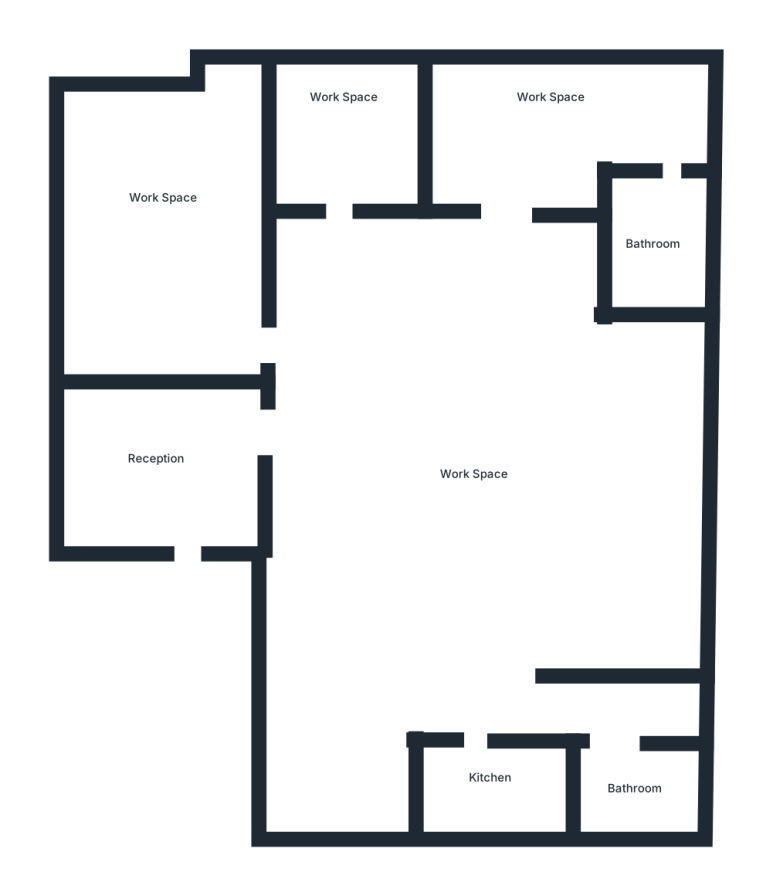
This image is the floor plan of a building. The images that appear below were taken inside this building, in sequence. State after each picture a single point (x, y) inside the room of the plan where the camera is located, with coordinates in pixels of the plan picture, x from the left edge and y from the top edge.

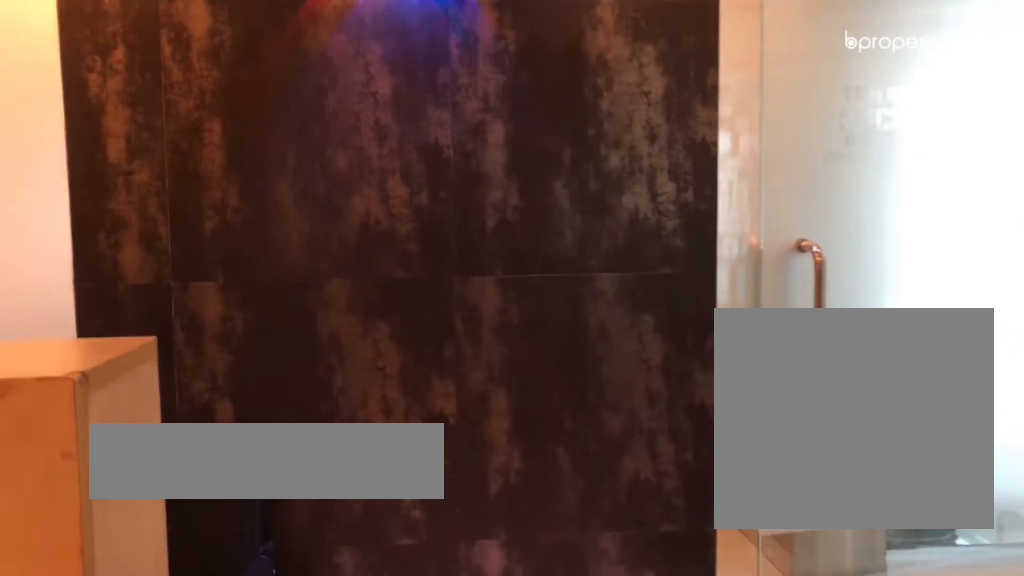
(174, 487)
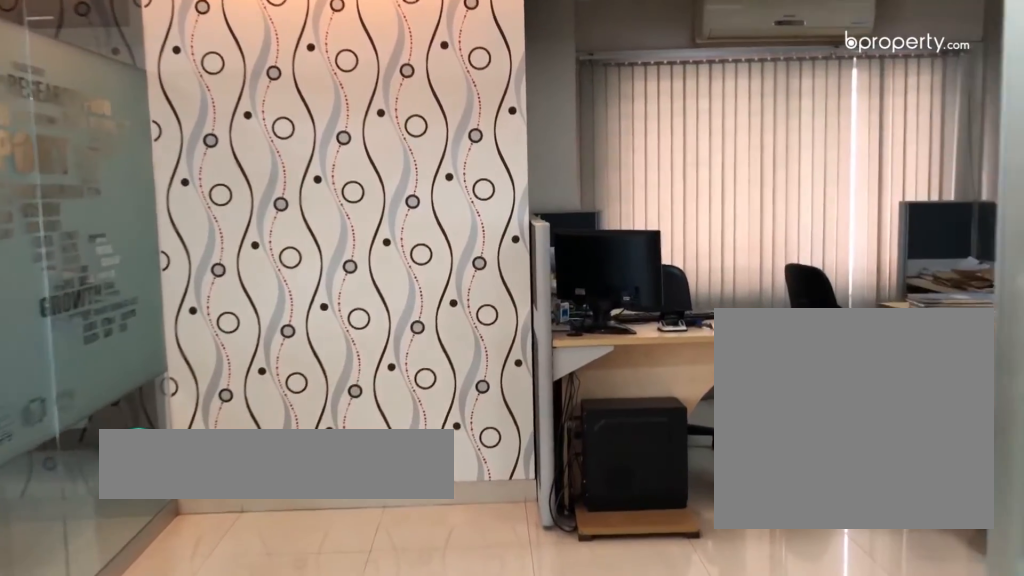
(480, 496)
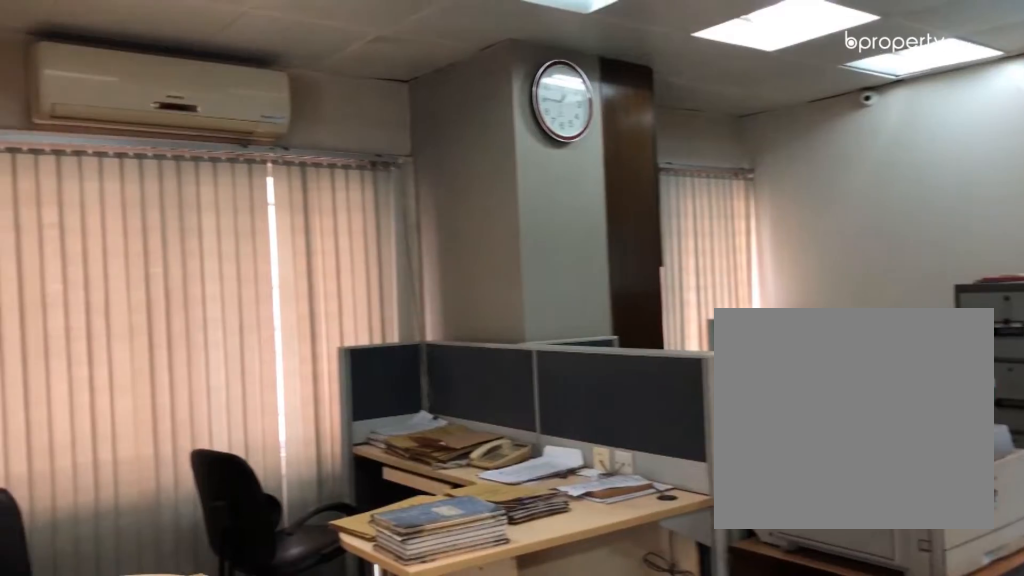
(480, 495)
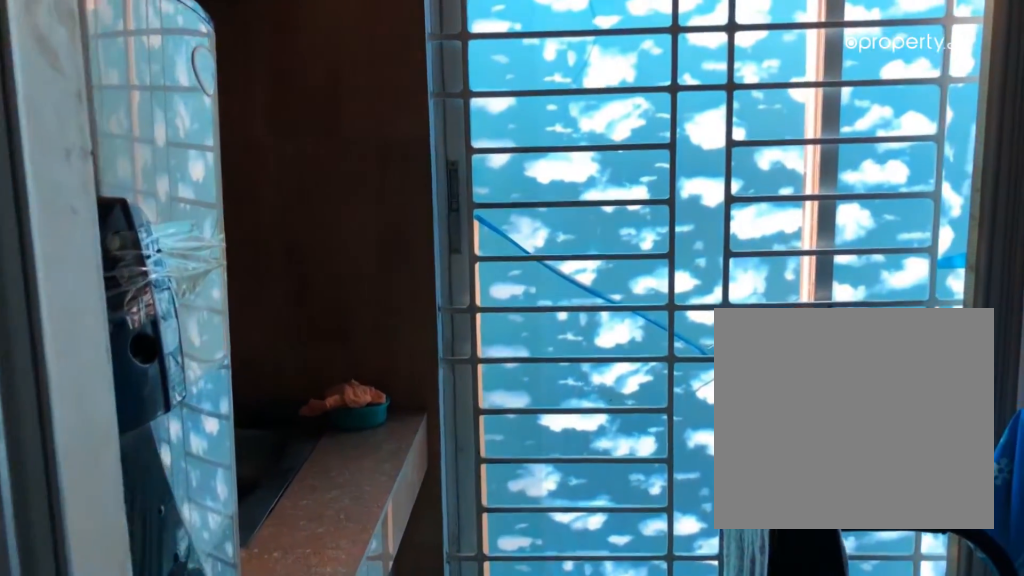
(490, 795)
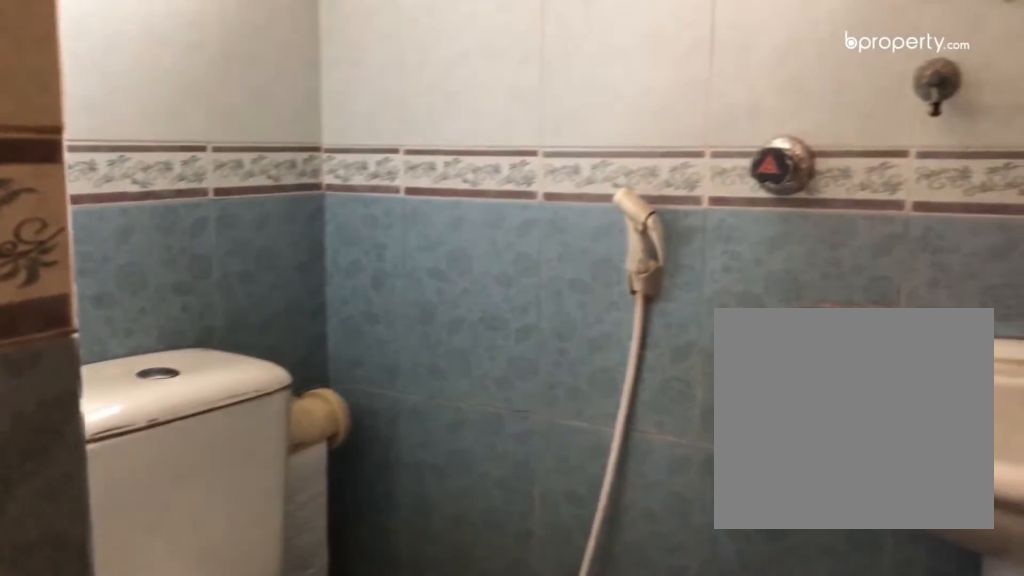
(636, 798)
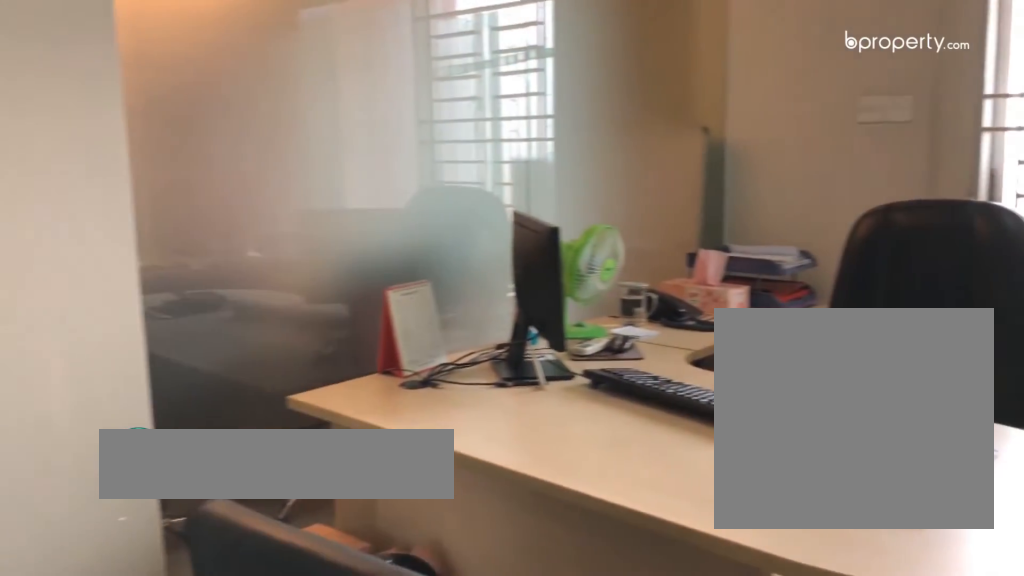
(351, 110)
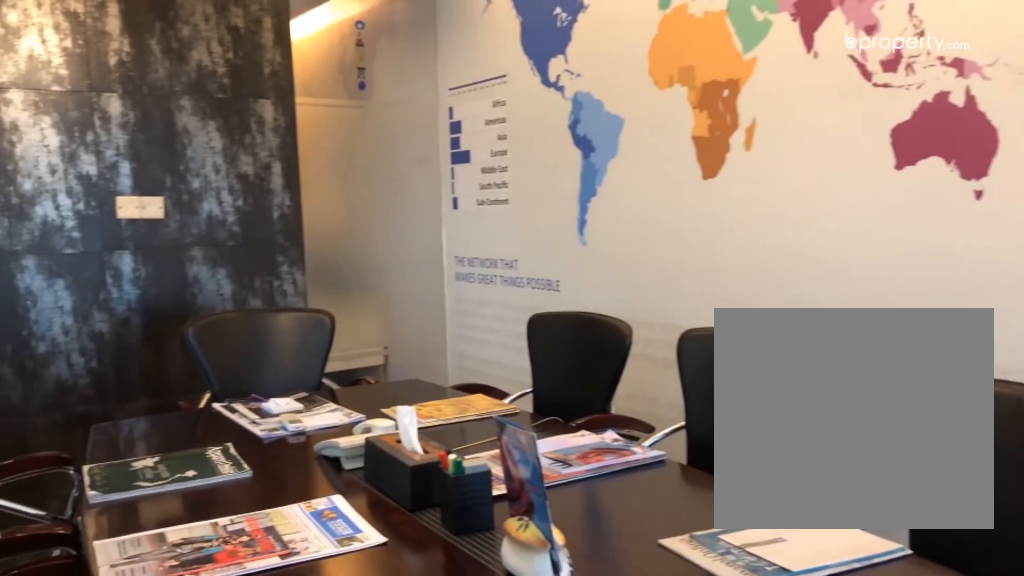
(174, 213)
